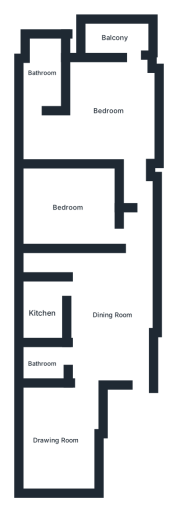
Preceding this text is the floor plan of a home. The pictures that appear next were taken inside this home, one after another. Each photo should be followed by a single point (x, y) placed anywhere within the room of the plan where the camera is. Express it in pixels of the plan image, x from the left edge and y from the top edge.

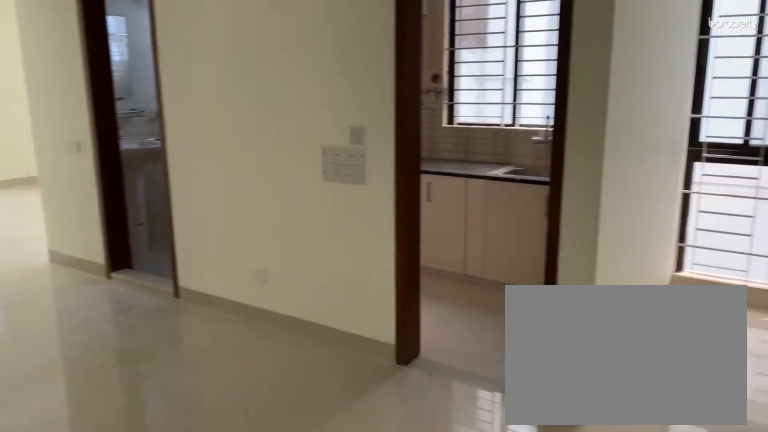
(112, 310)
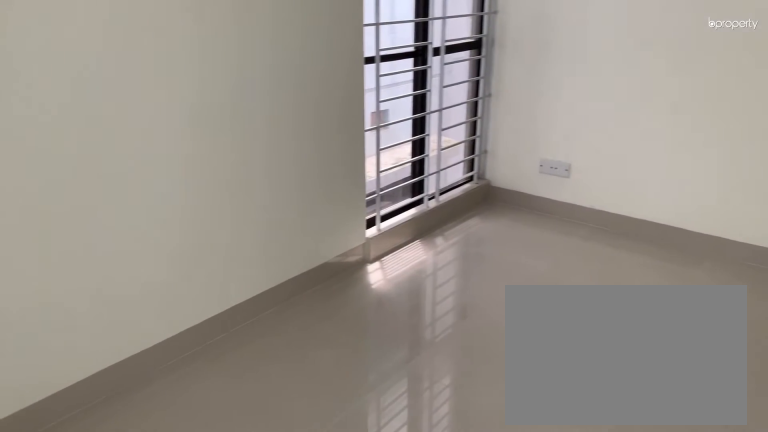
(56, 440)
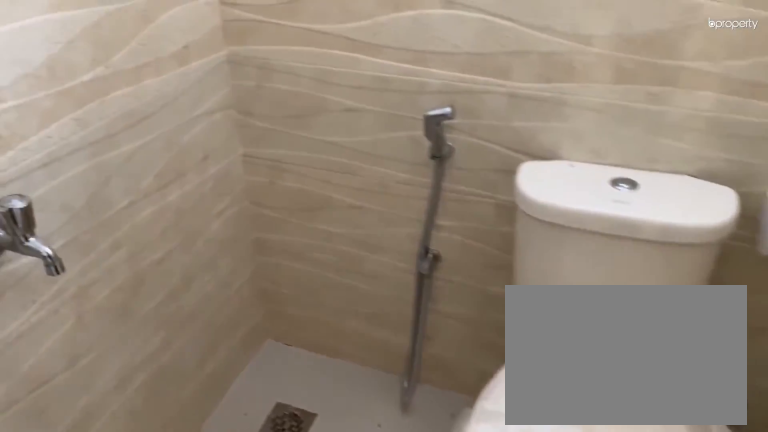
(43, 362)
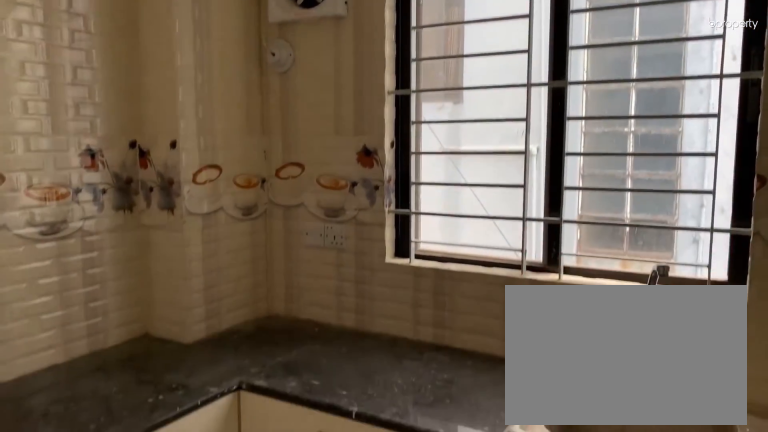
(42, 310)
